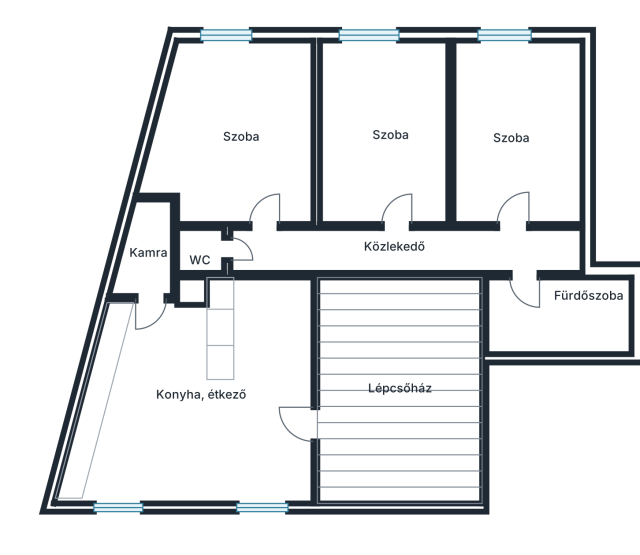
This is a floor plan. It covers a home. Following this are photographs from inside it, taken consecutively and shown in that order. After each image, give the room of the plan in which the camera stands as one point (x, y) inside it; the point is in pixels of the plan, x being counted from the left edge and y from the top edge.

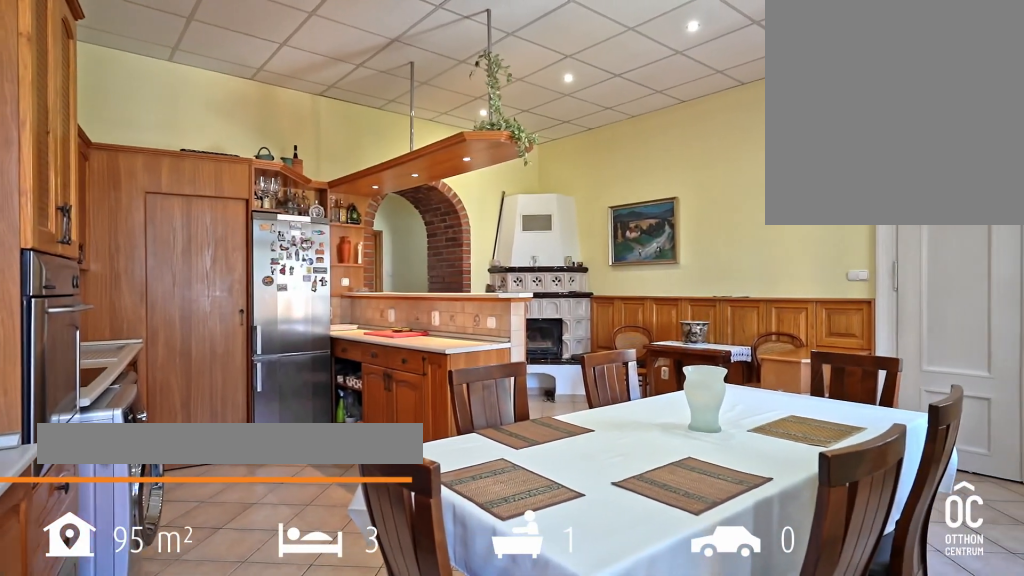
(206, 397)
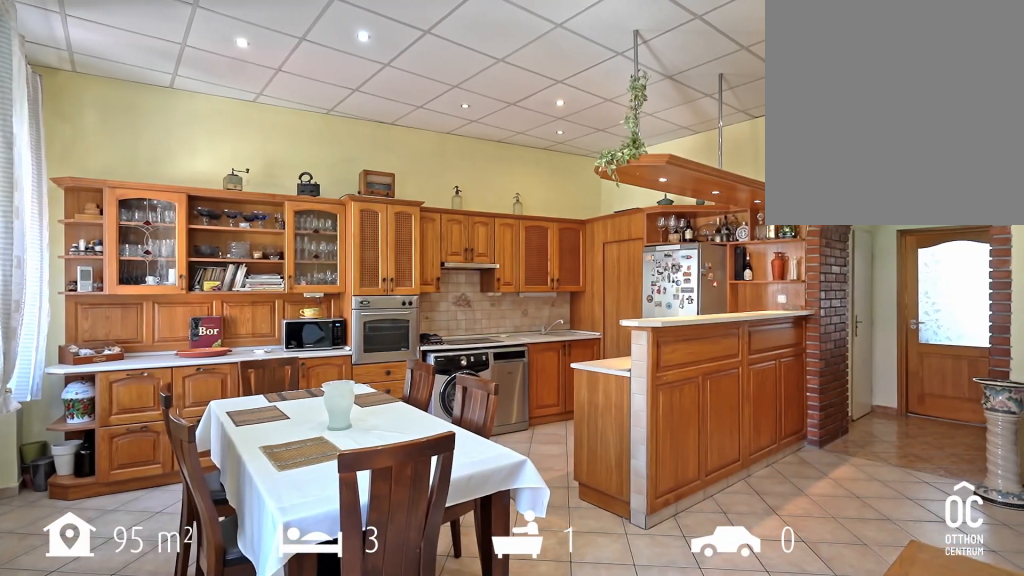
(206, 398)
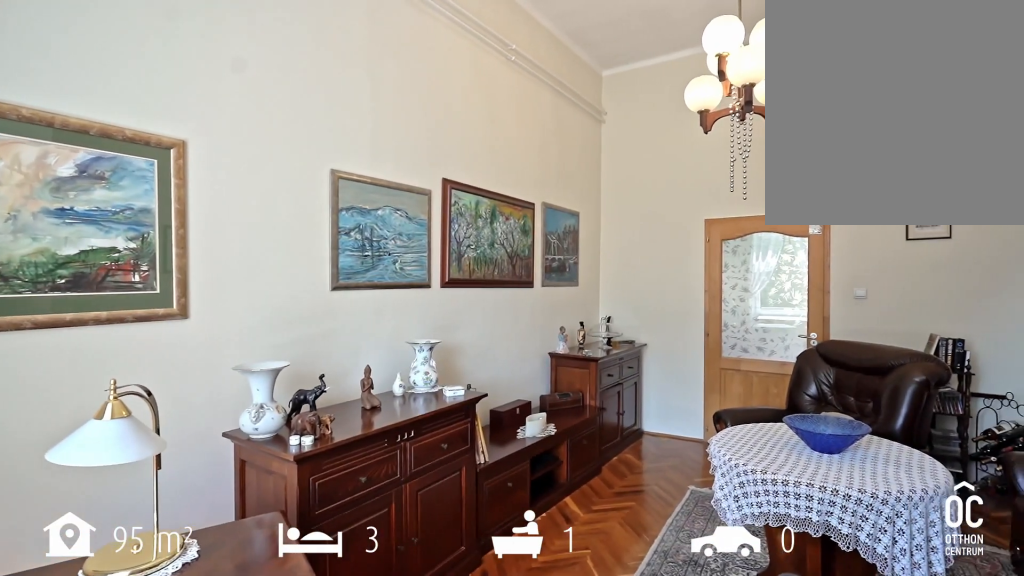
(240, 140)
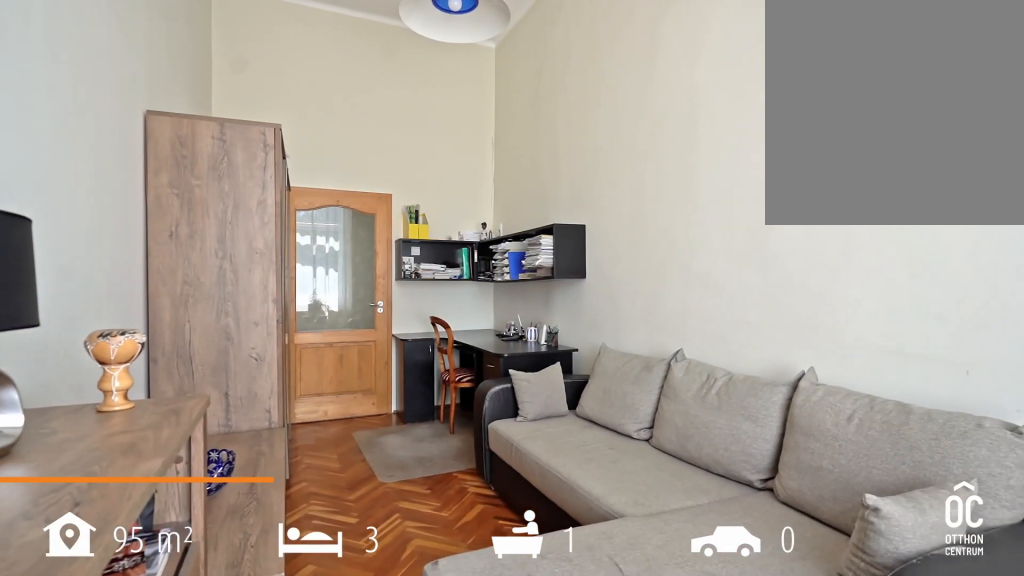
(383, 136)
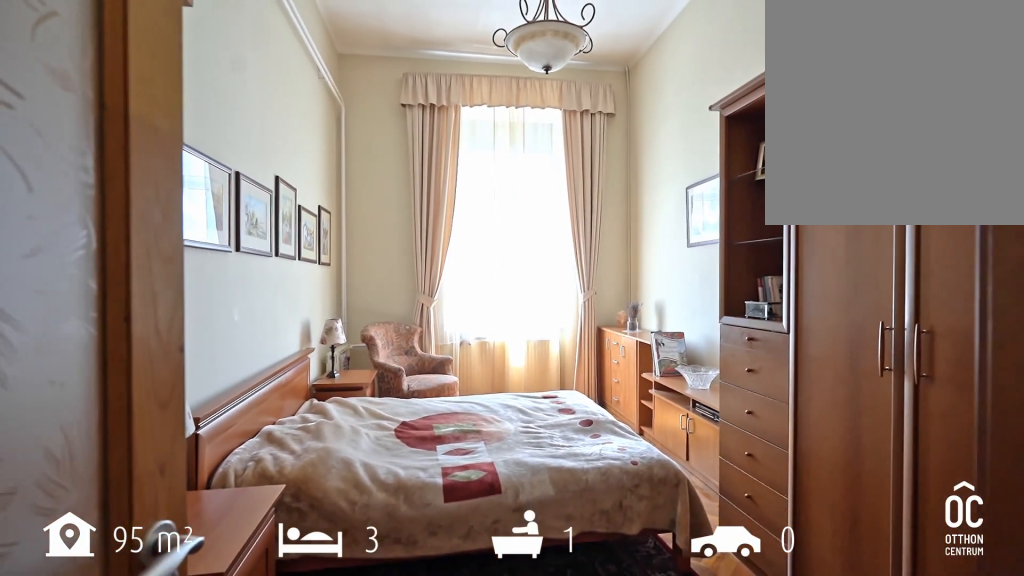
(511, 130)
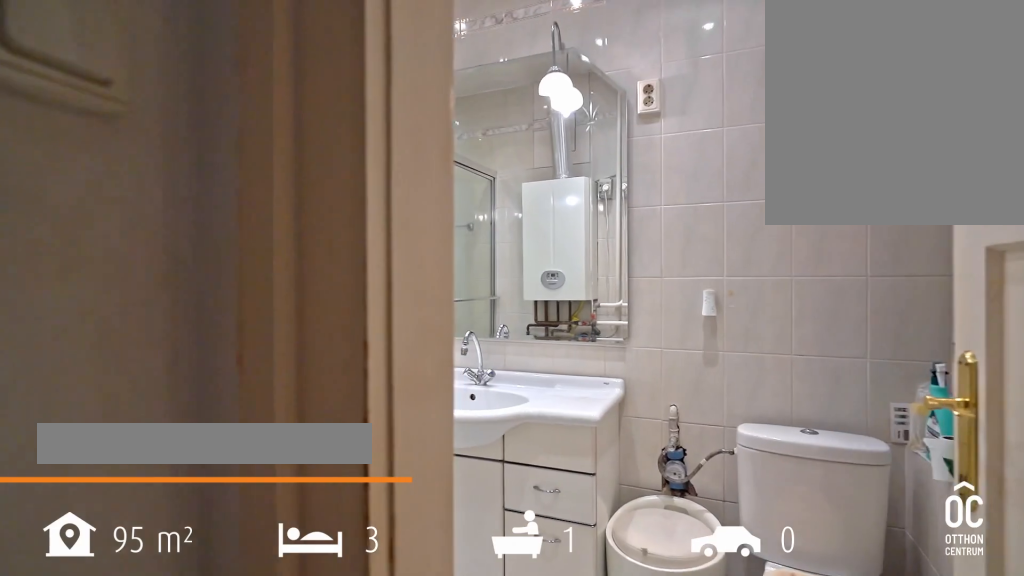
(559, 318)
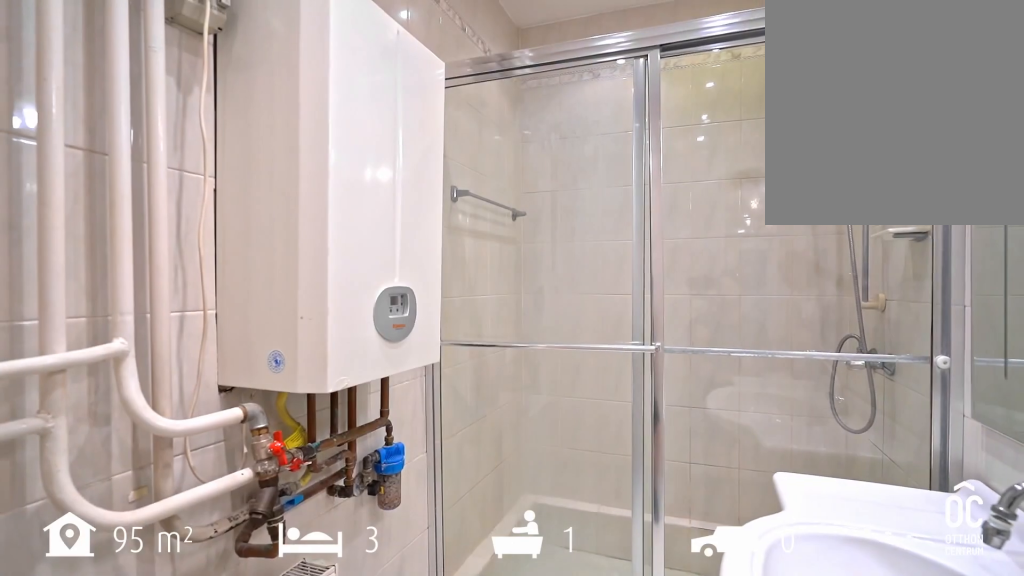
(559, 318)
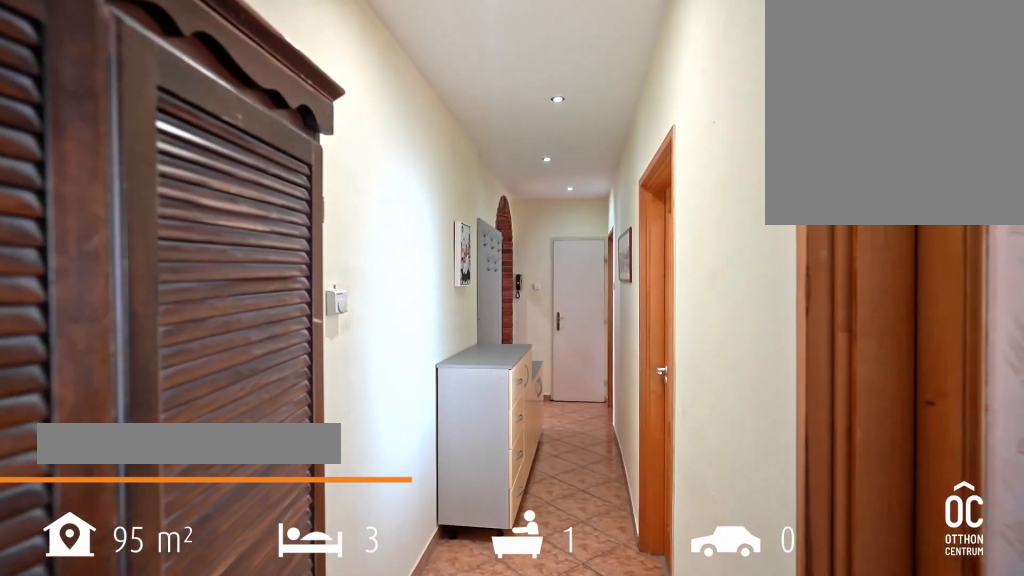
(393, 249)
